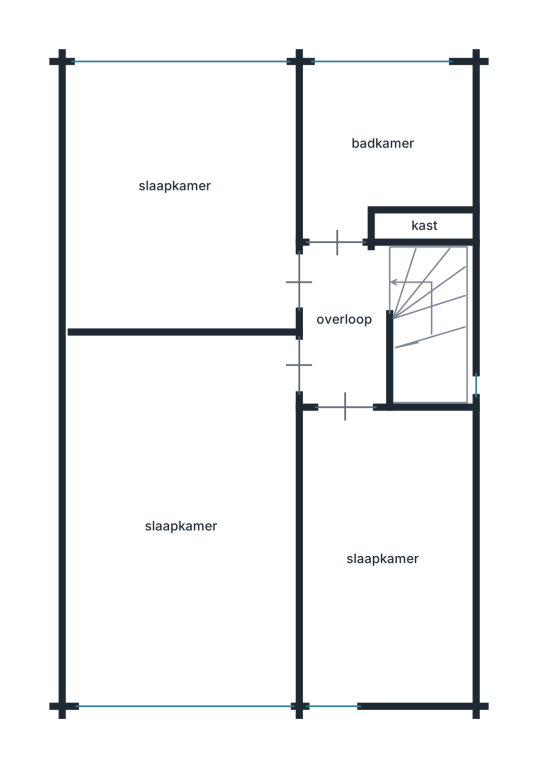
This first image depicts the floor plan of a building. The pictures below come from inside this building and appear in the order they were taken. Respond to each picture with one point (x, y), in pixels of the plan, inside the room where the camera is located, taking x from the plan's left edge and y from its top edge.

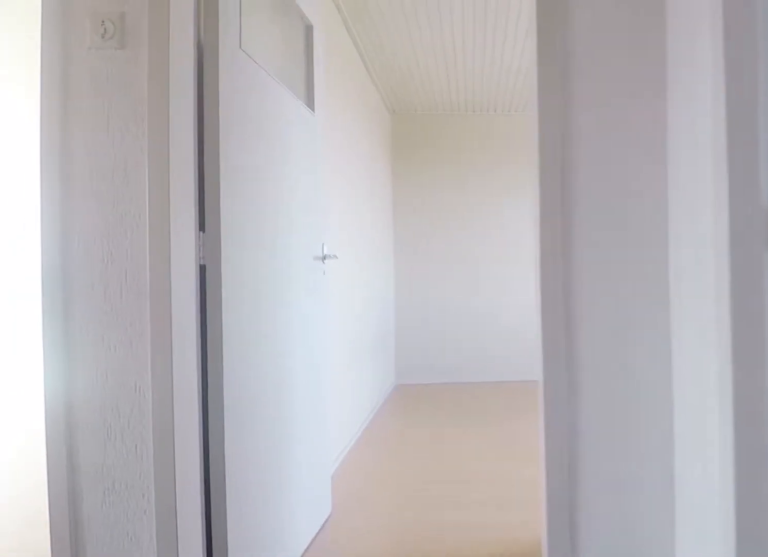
(344, 325)
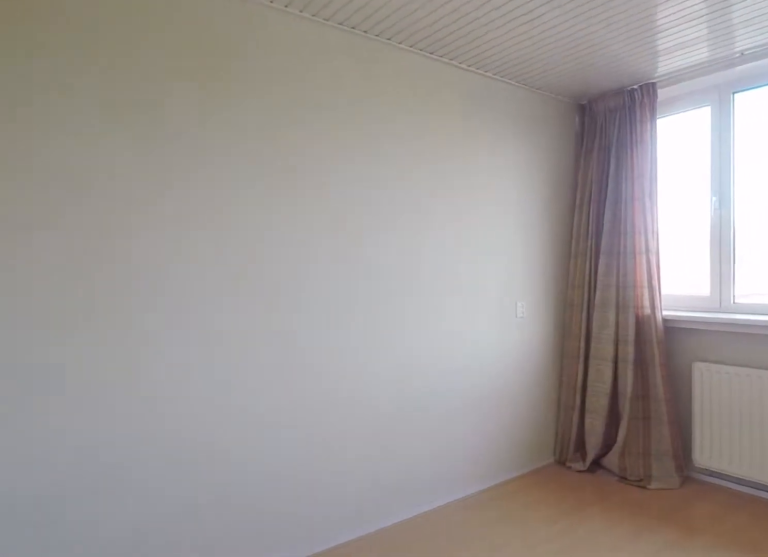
(183, 210)
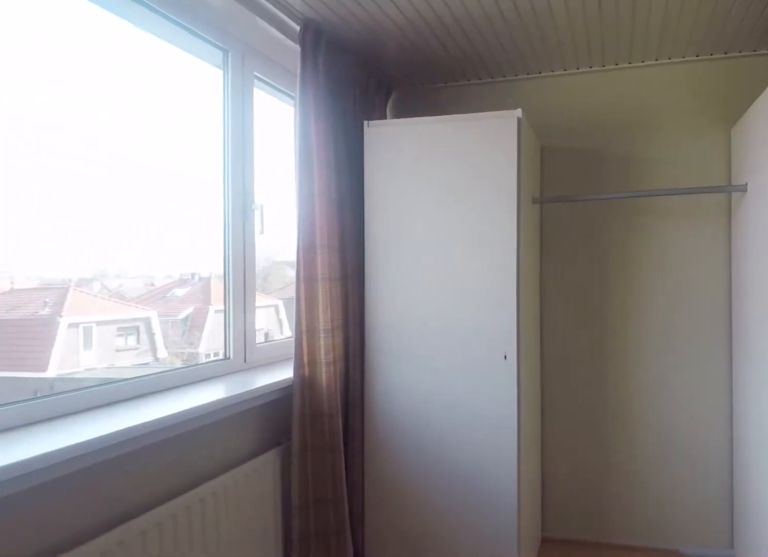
(186, 199)
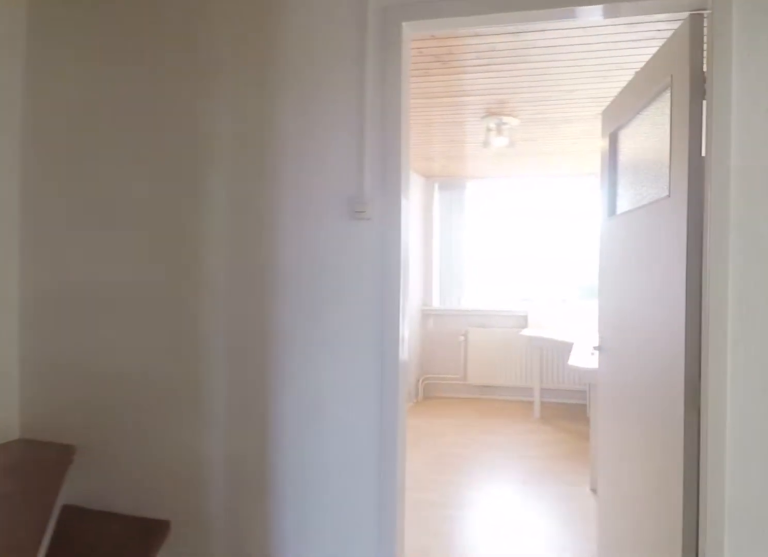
(344, 325)
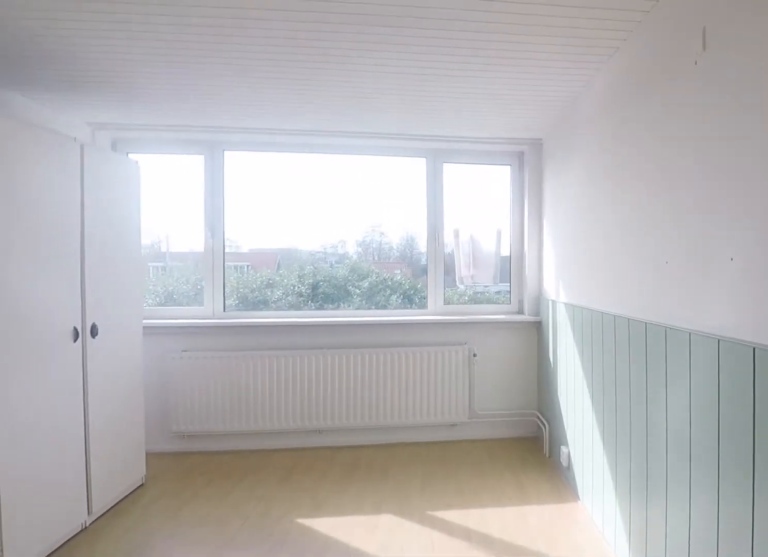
(187, 518)
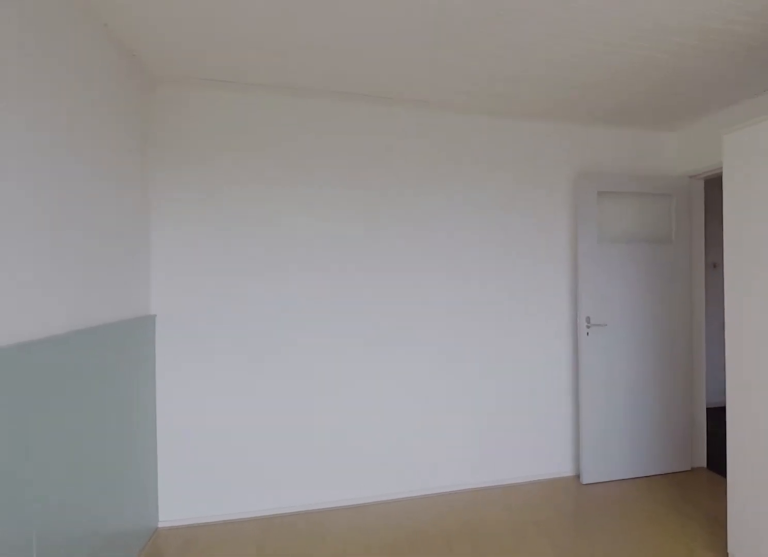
(186, 517)
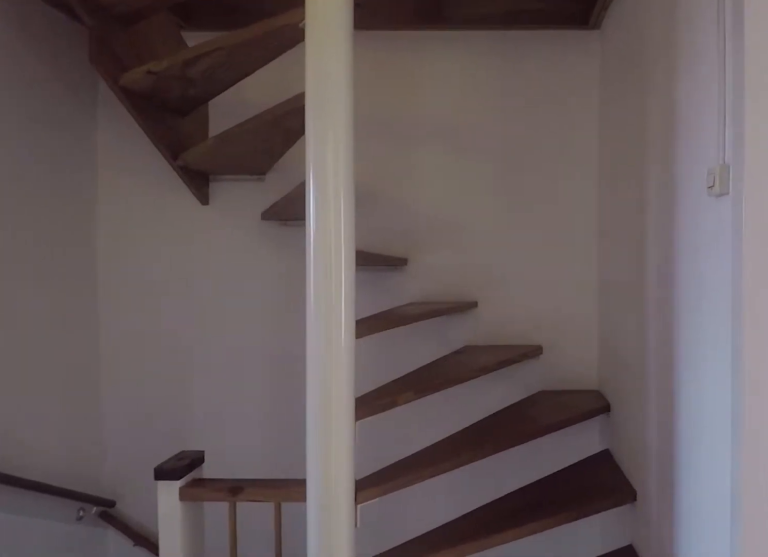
(344, 325)
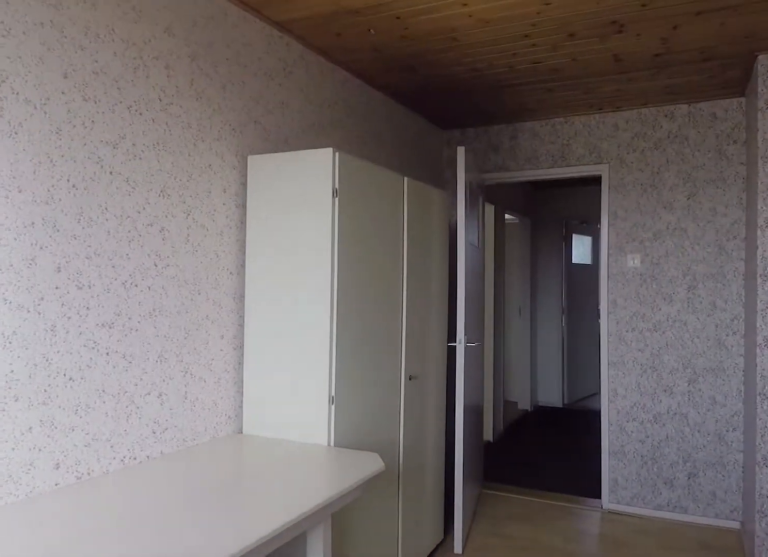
(385, 556)
